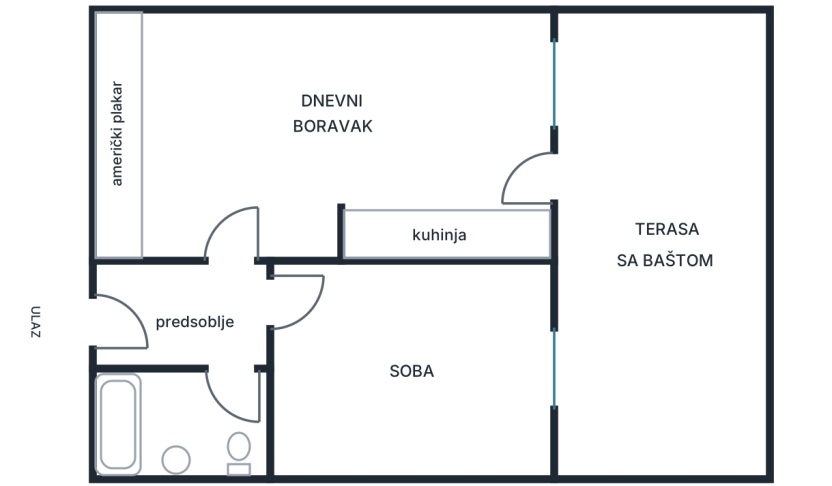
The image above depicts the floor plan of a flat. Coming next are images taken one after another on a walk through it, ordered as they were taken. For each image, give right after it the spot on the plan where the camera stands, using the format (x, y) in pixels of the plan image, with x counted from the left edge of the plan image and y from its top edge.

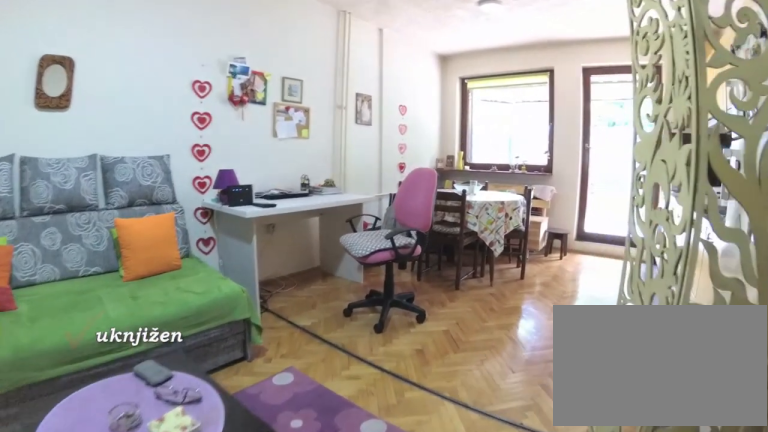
(273, 203)
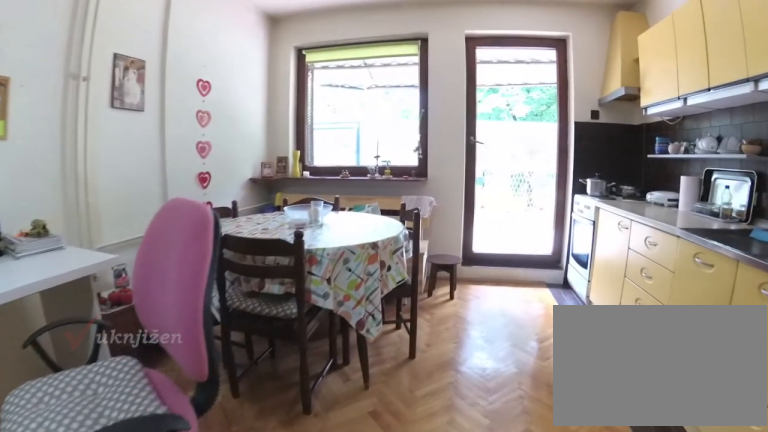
(306, 152)
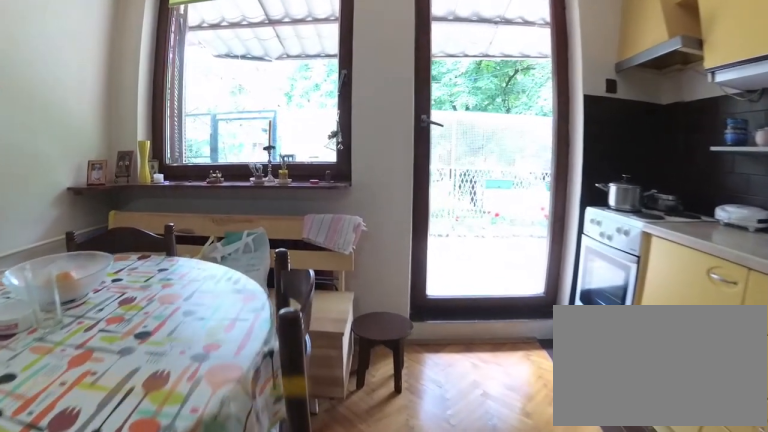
(389, 158)
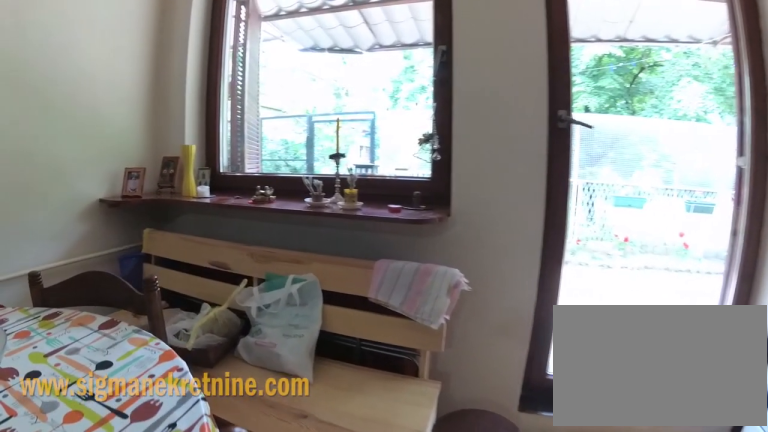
(422, 165)
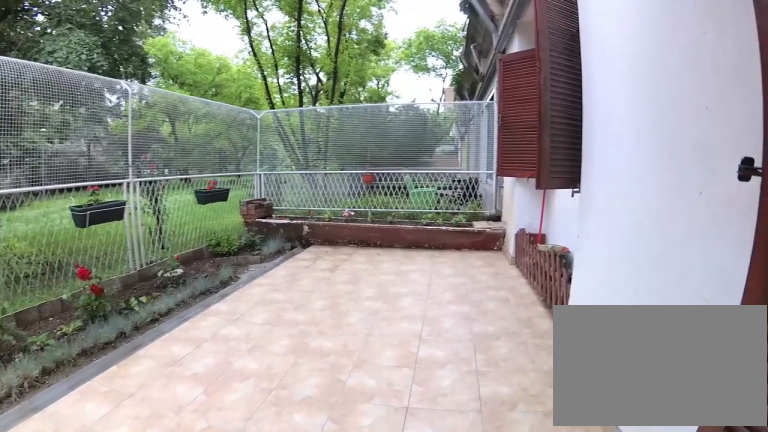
(589, 173)
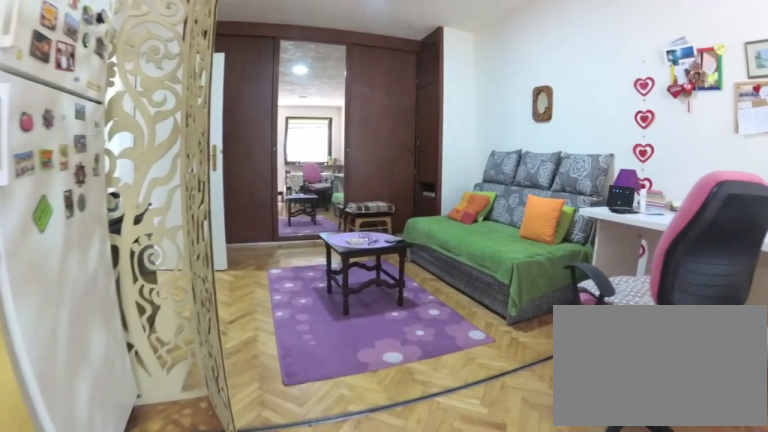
(452, 174)
